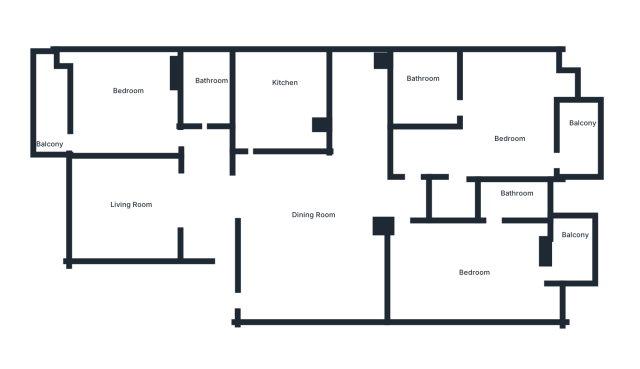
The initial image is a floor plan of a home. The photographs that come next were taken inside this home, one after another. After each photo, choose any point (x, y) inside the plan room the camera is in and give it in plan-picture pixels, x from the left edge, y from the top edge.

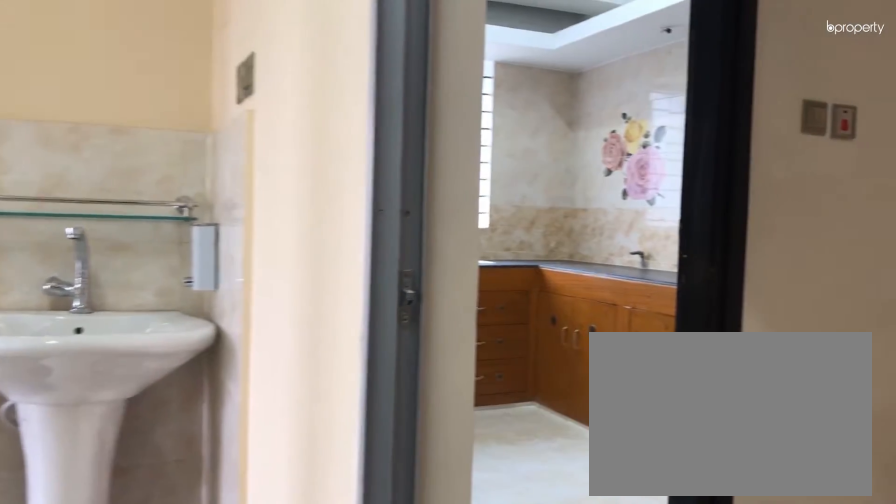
(239, 201)
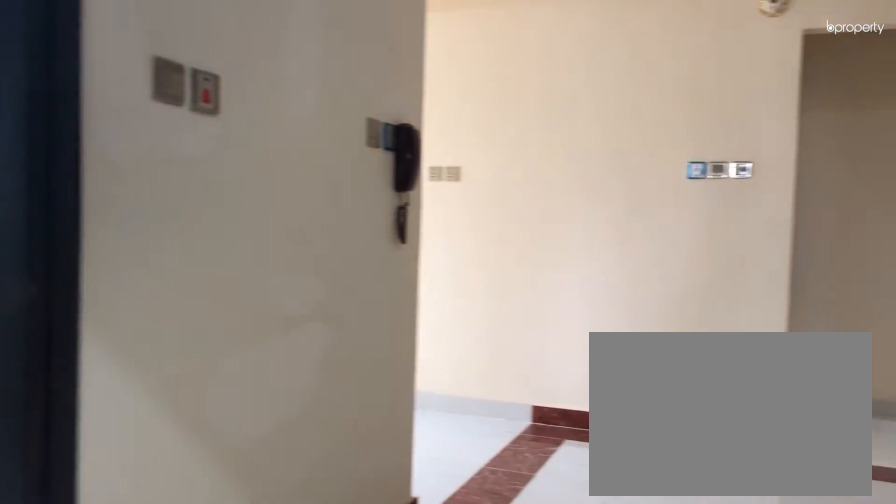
(314, 219)
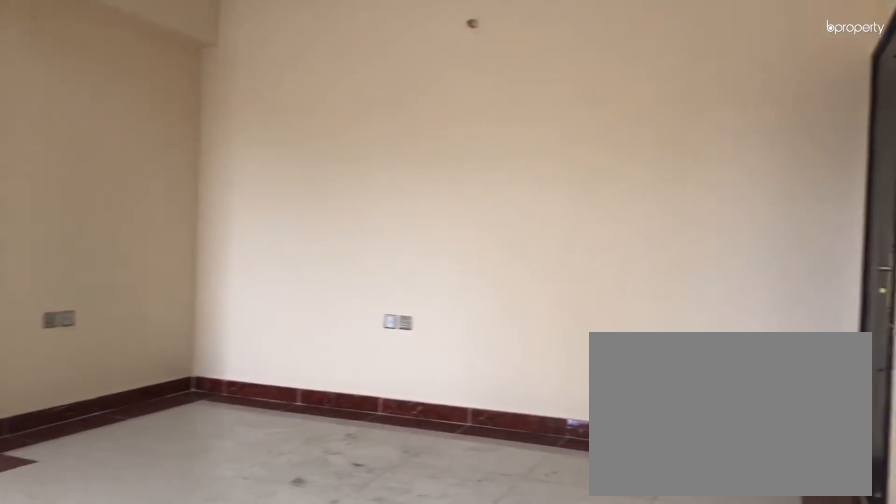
(314, 219)
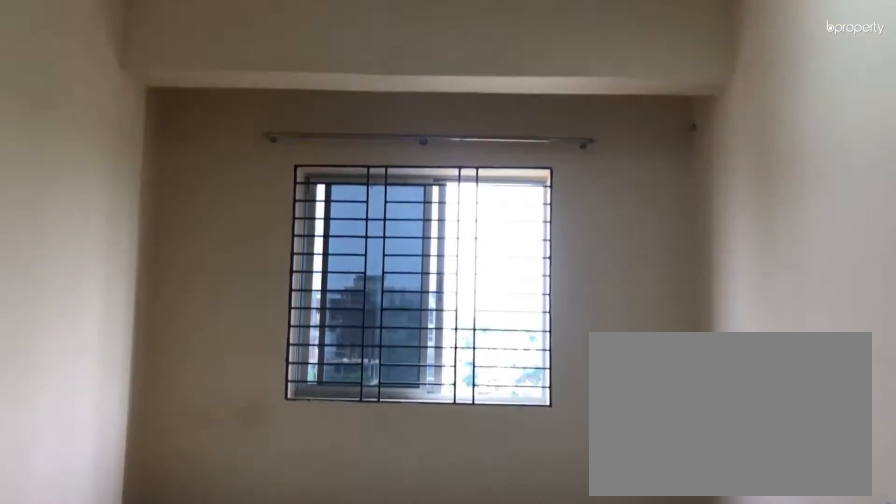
(138, 210)
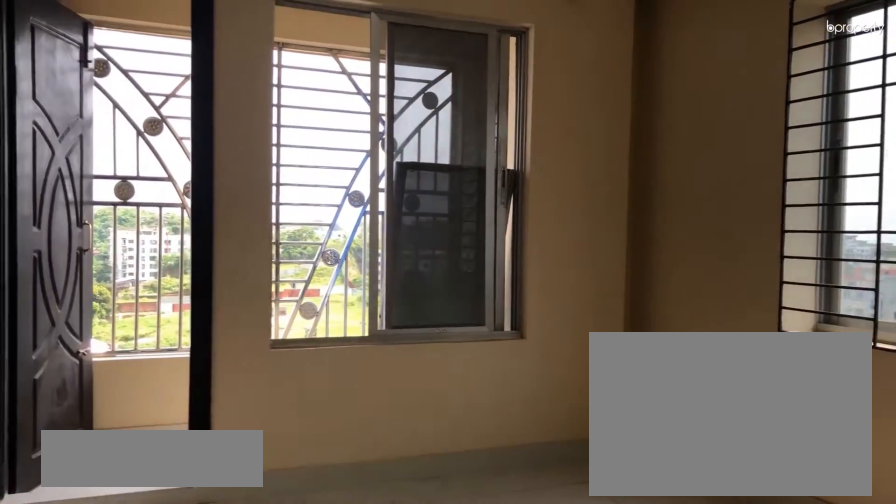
(139, 112)
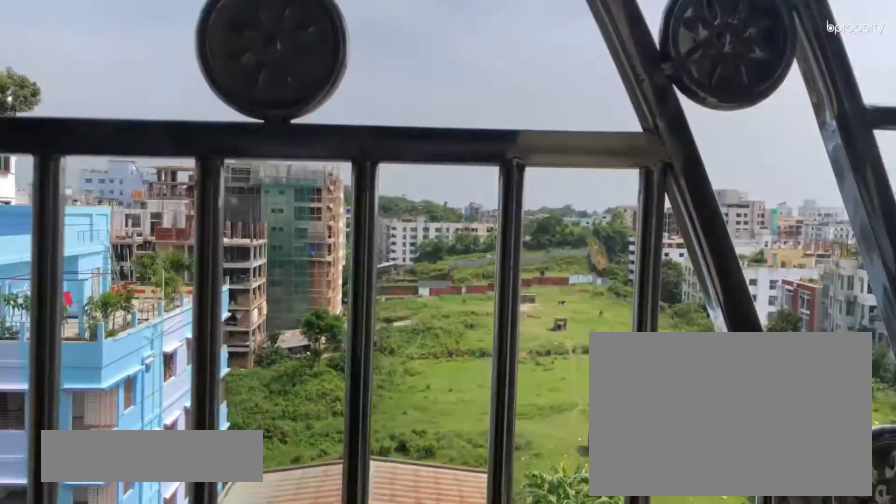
(47, 116)
